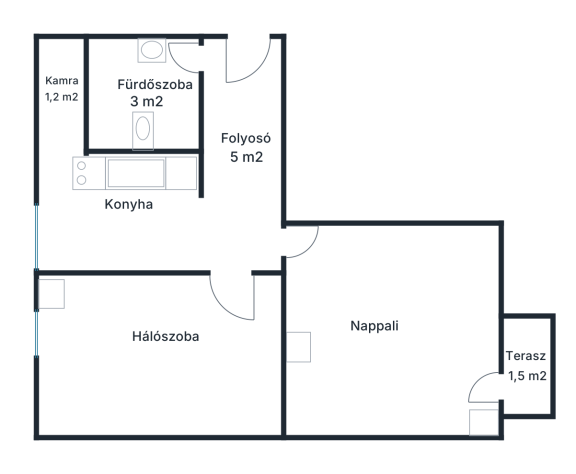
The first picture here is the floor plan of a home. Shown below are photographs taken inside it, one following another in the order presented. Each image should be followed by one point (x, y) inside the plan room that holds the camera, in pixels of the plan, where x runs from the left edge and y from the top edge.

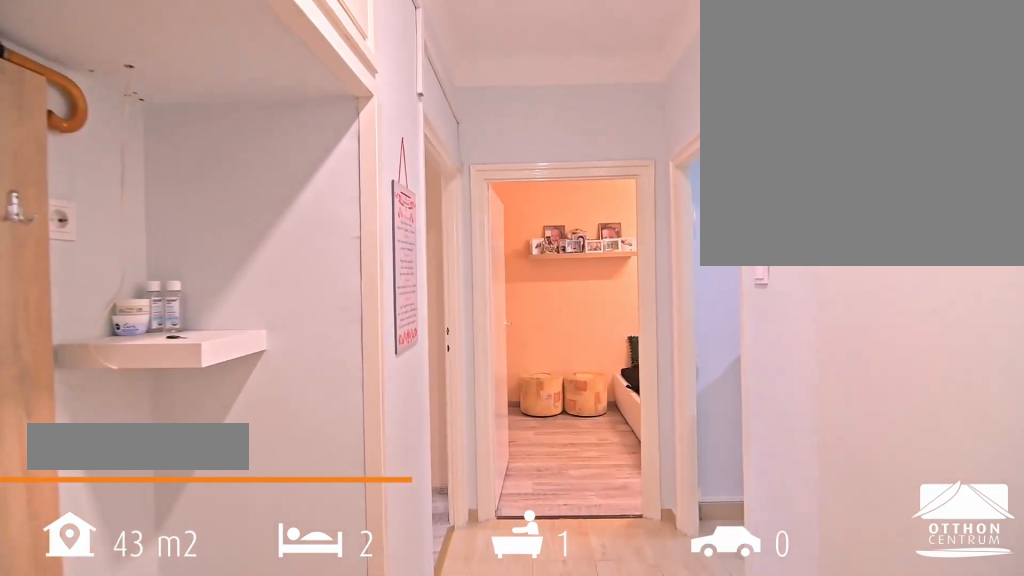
(242, 148)
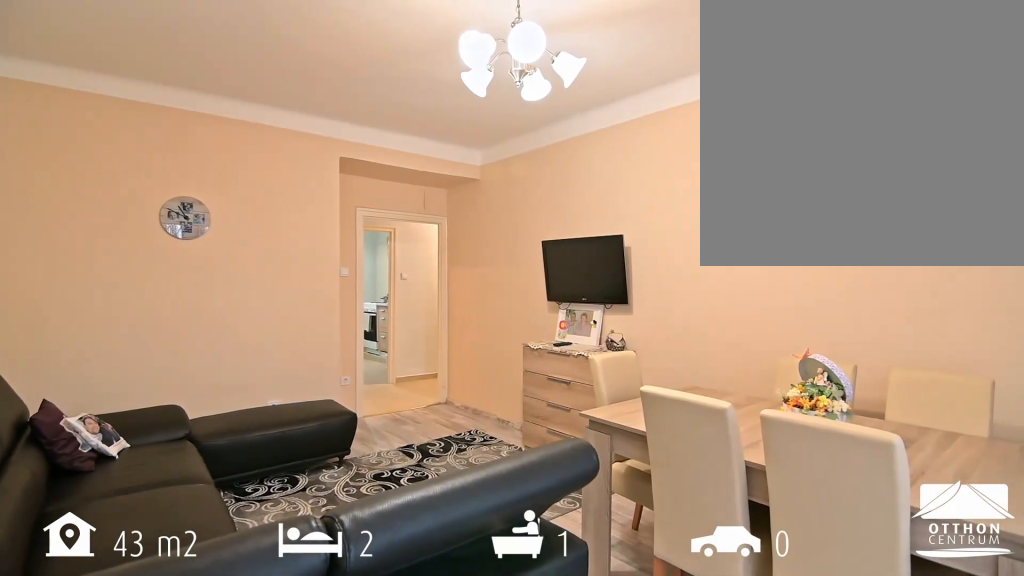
(391, 336)
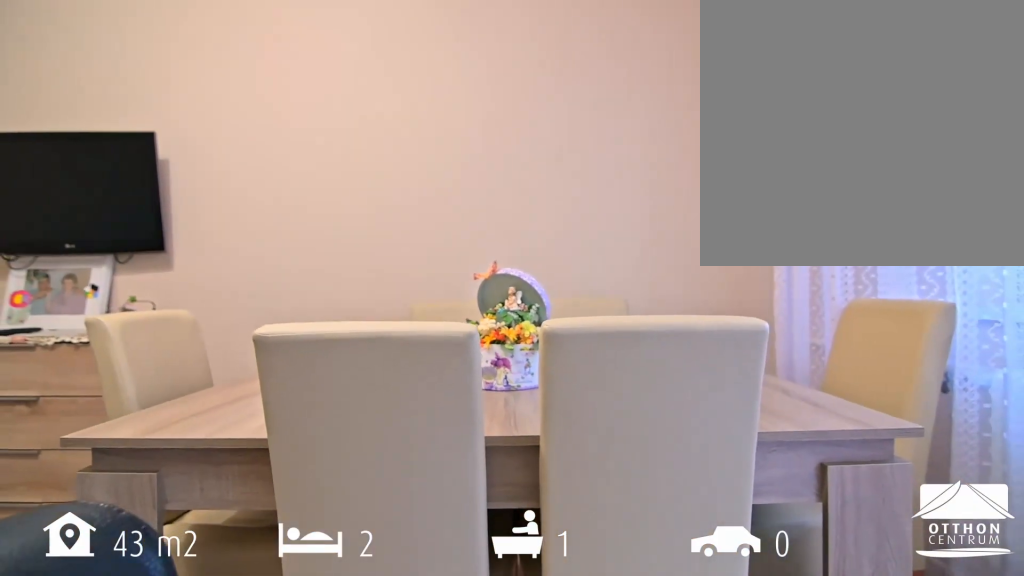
(391, 336)
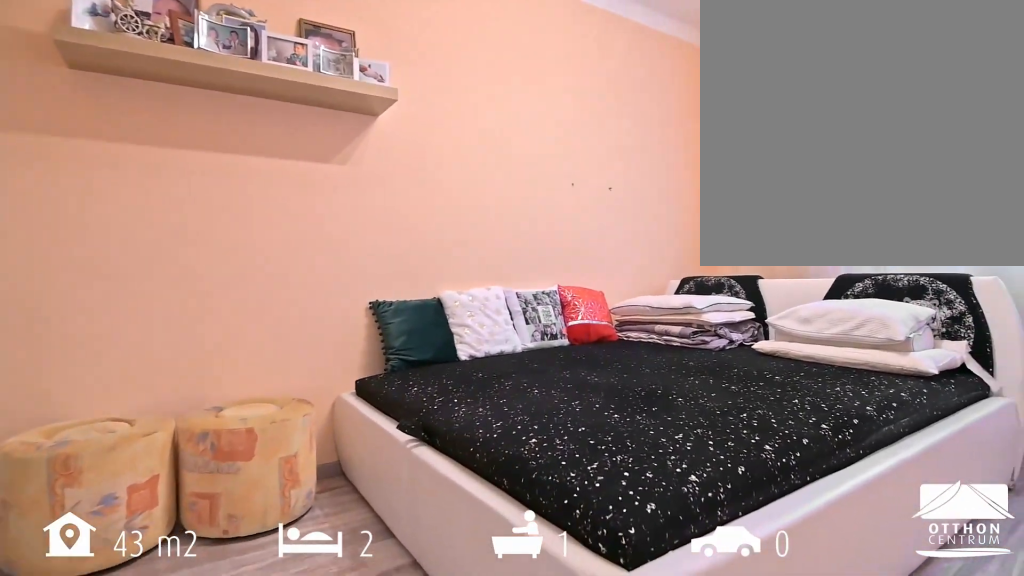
(153, 355)
